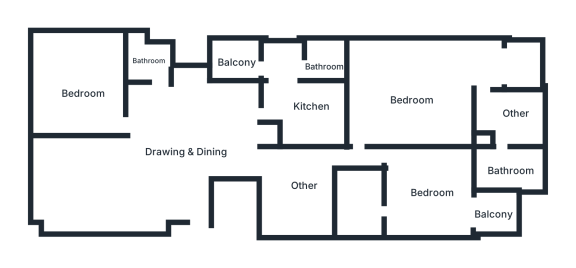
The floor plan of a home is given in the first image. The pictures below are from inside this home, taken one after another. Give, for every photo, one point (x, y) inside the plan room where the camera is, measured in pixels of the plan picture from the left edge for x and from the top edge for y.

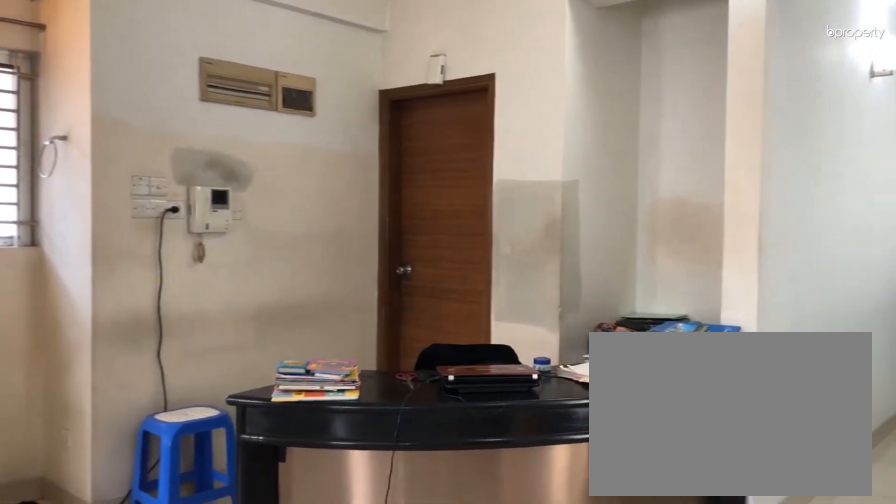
(191, 163)
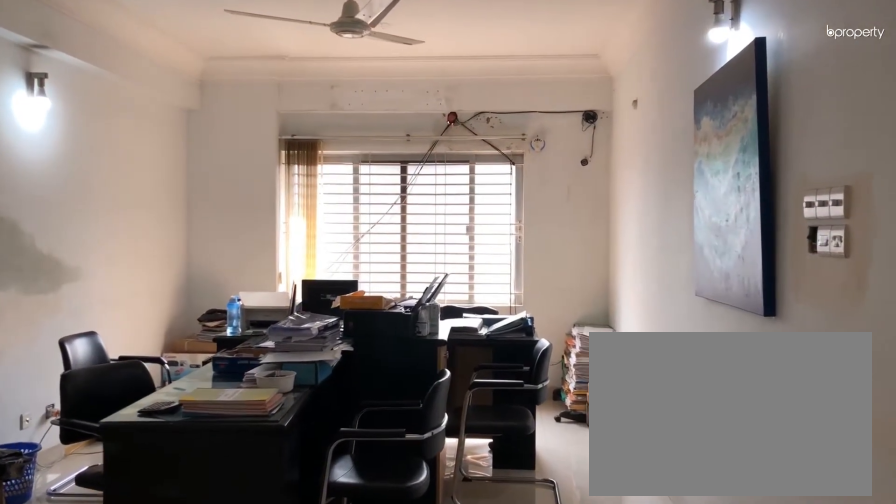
(191, 153)
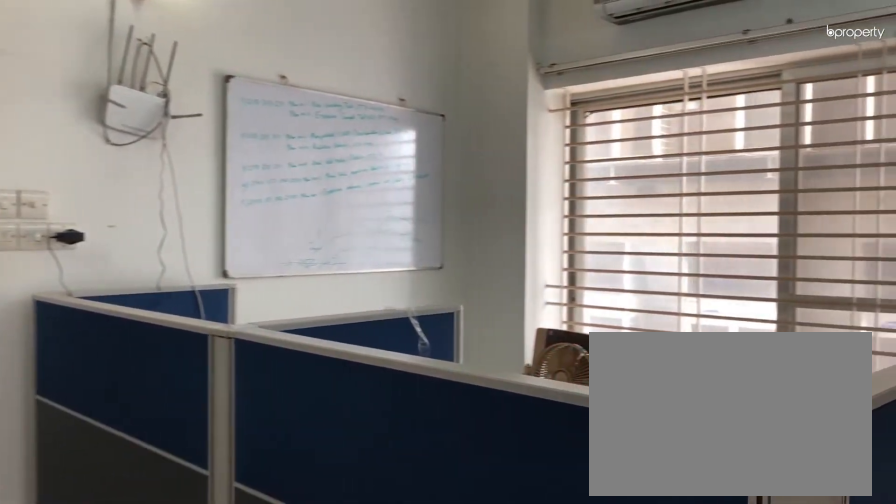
(288, 164)
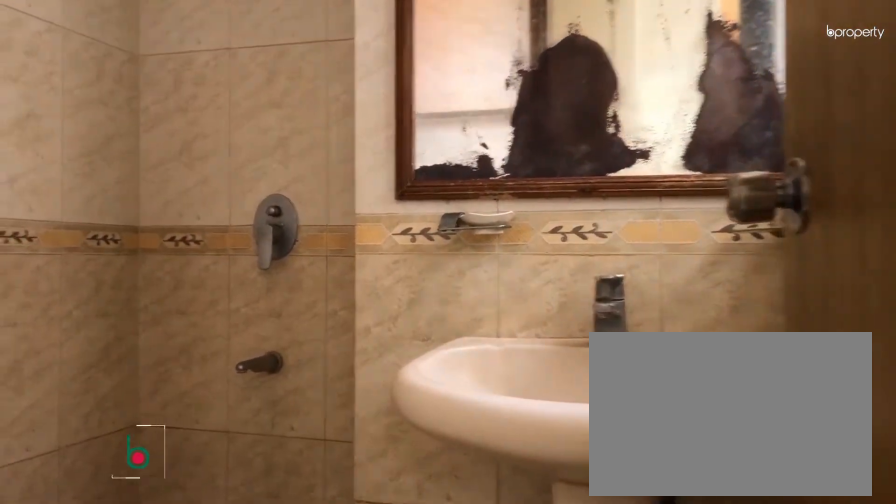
(145, 64)
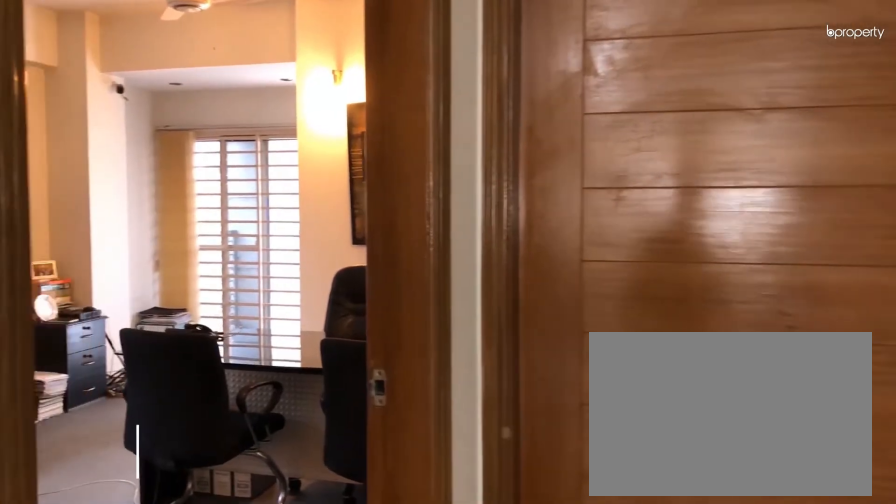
(365, 127)
